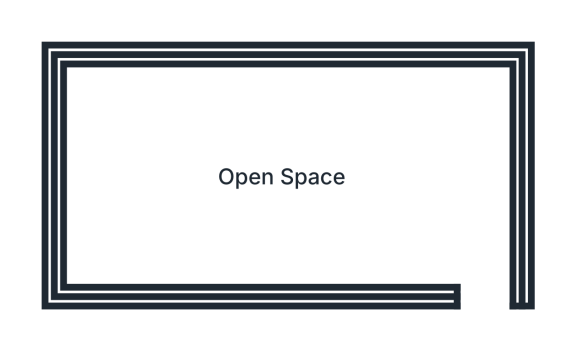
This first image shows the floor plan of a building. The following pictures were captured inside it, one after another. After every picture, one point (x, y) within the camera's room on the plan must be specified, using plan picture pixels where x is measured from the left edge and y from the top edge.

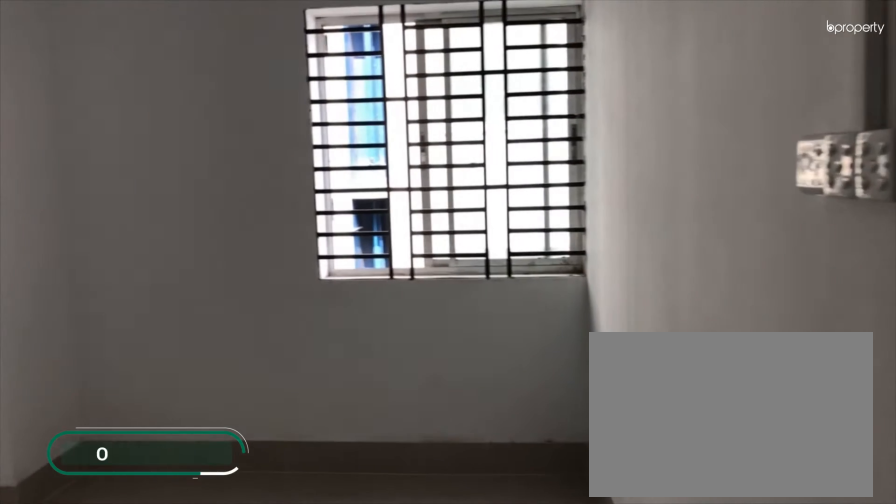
(476, 213)
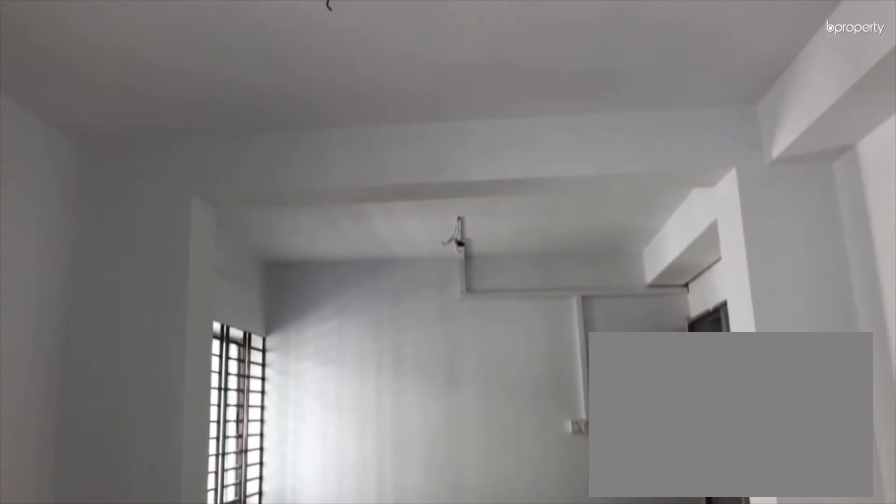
(273, 178)
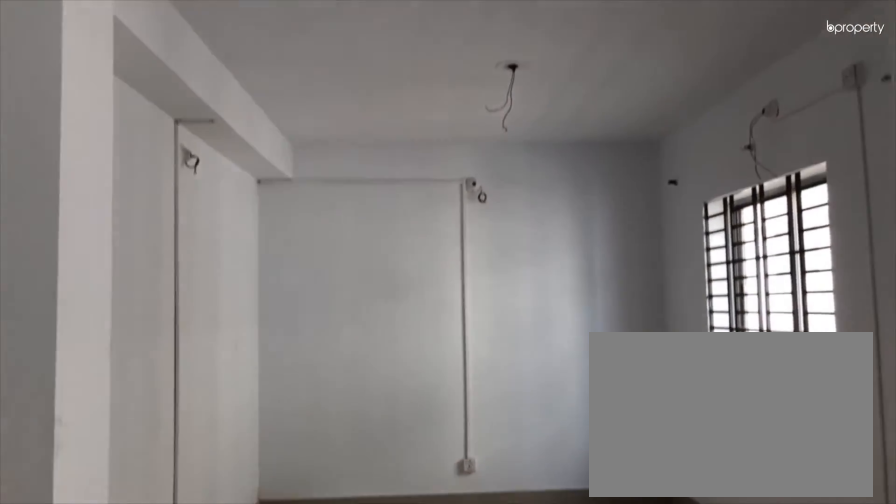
(273, 179)
